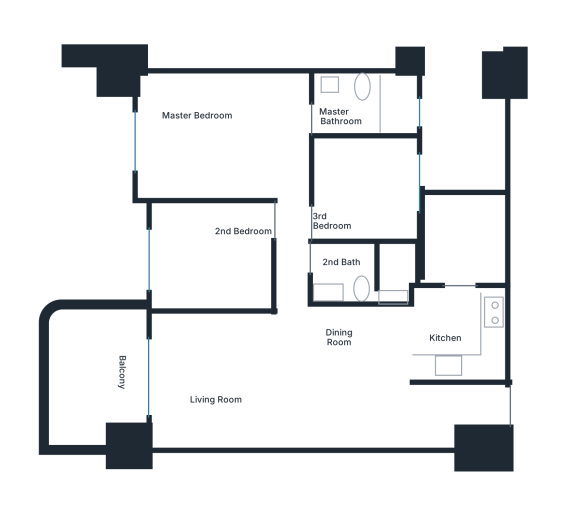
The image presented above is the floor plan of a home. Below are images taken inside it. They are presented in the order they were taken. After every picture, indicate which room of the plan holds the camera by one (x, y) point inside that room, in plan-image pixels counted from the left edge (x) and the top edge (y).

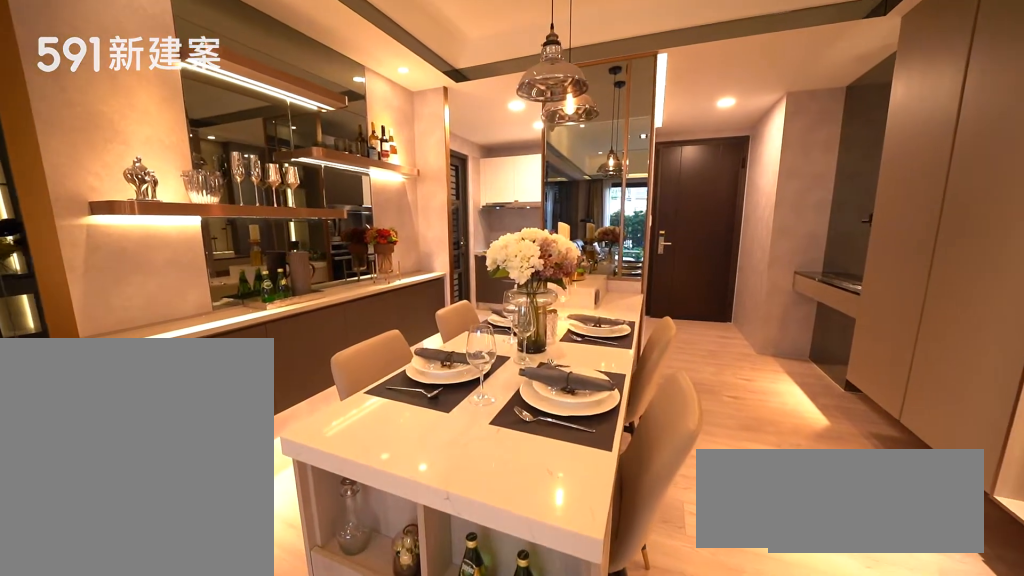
(363, 347)
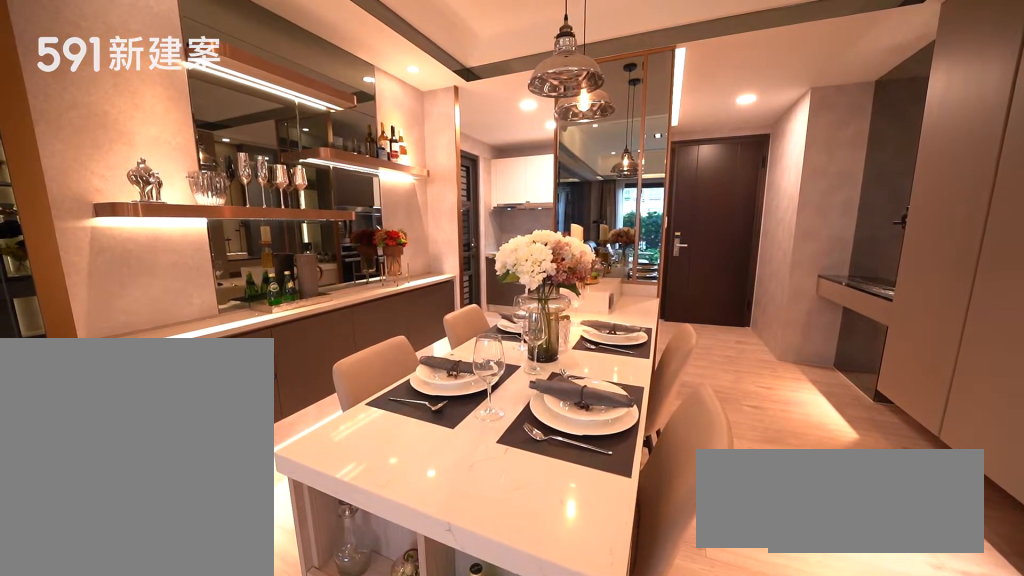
(363, 347)
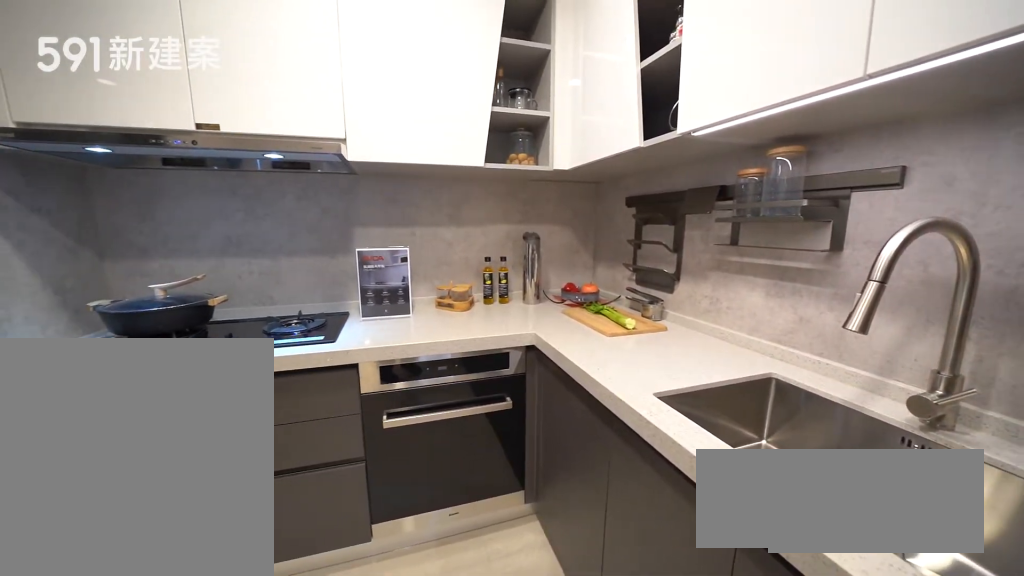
(462, 335)
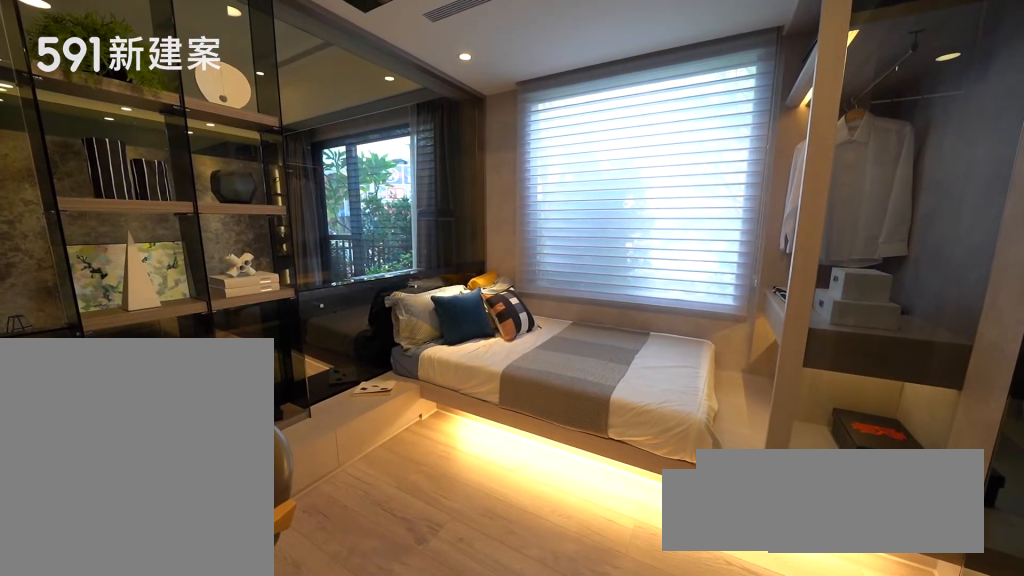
(208, 257)
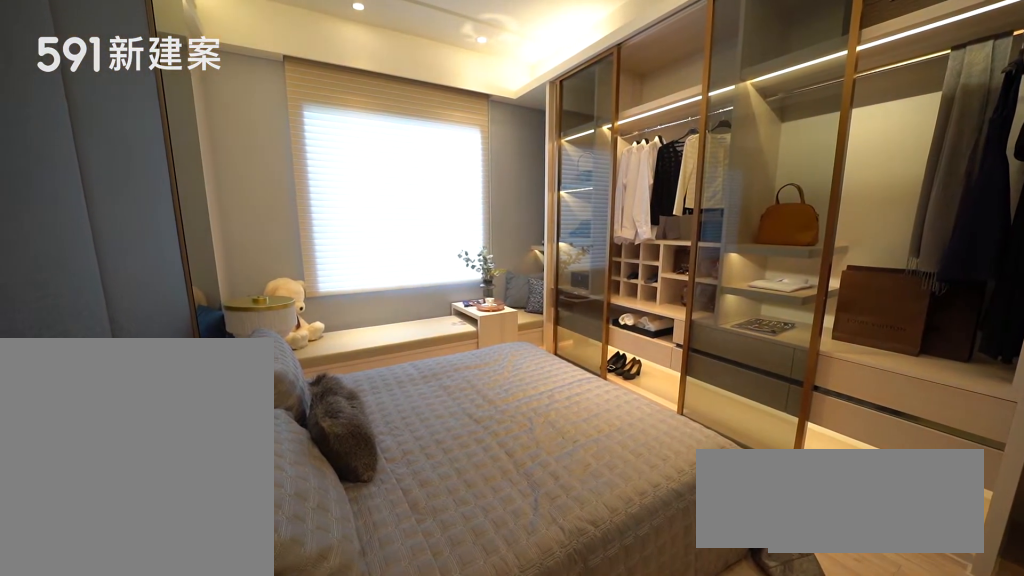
(222, 132)
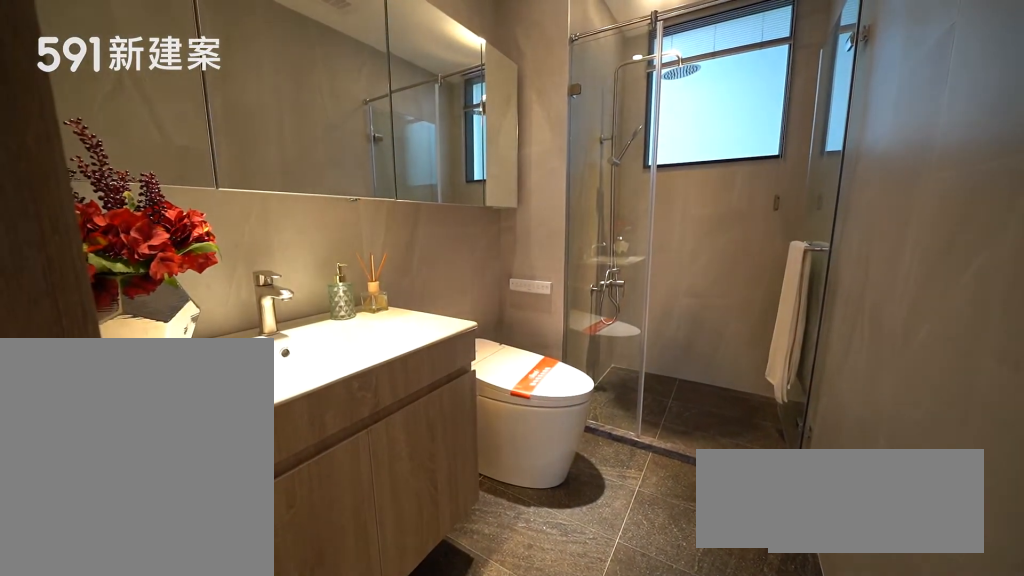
(369, 105)
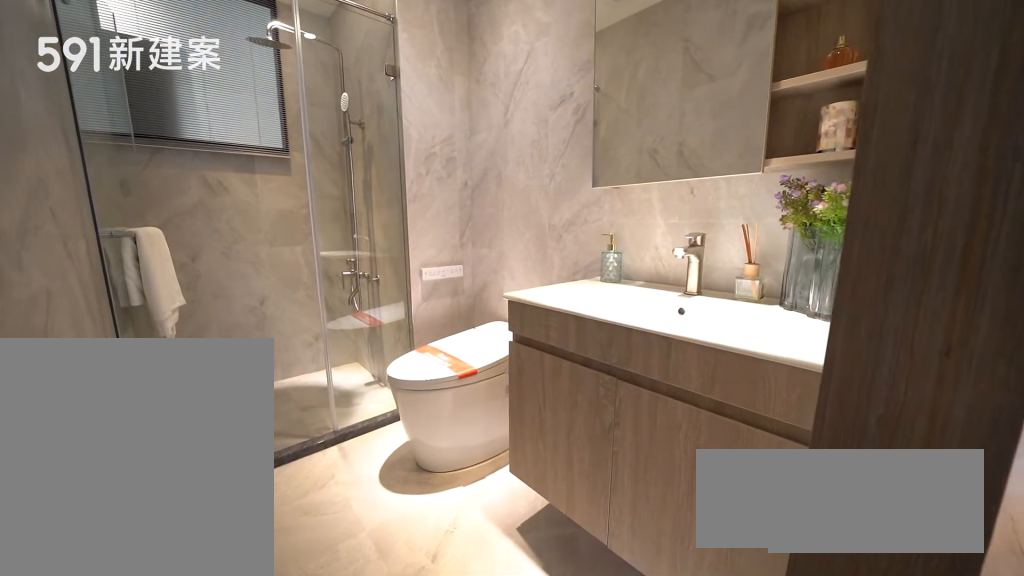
(366, 275)
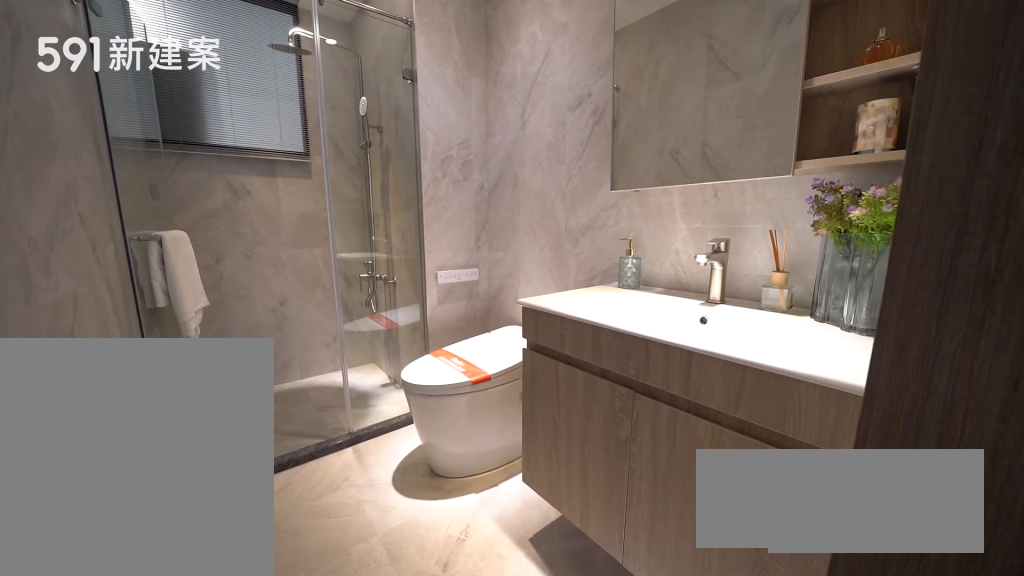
(366, 275)
